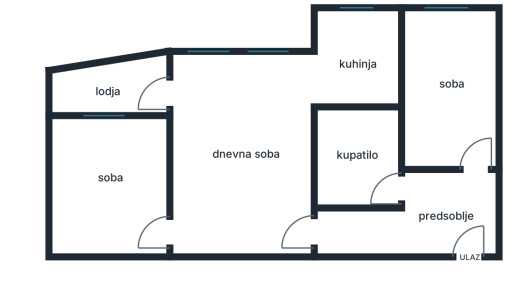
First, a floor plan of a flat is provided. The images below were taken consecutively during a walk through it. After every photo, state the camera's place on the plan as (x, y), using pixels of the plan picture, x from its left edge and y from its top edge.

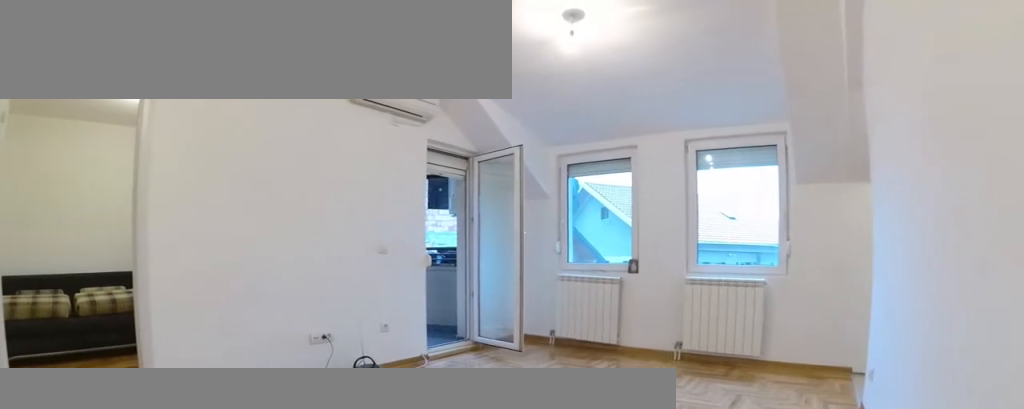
(306, 224)
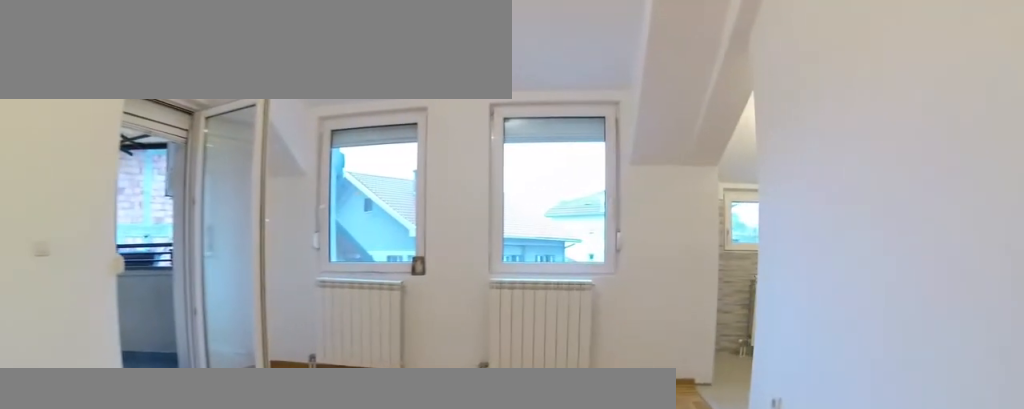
(295, 193)
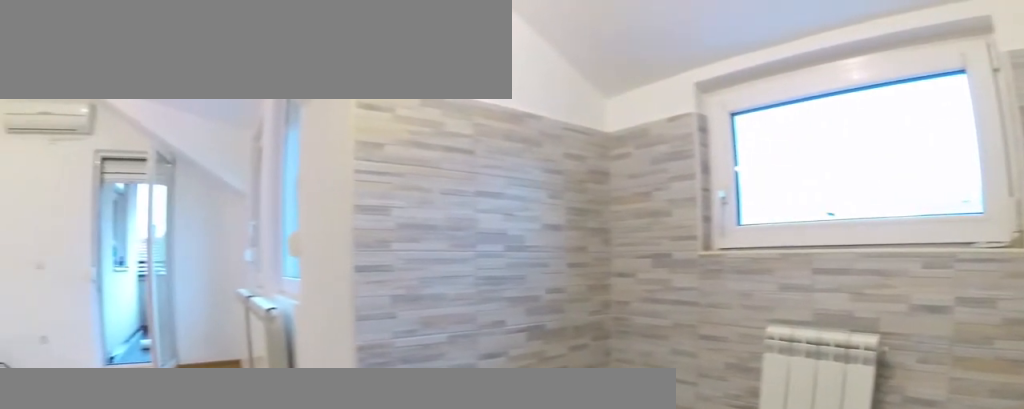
(396, 90)
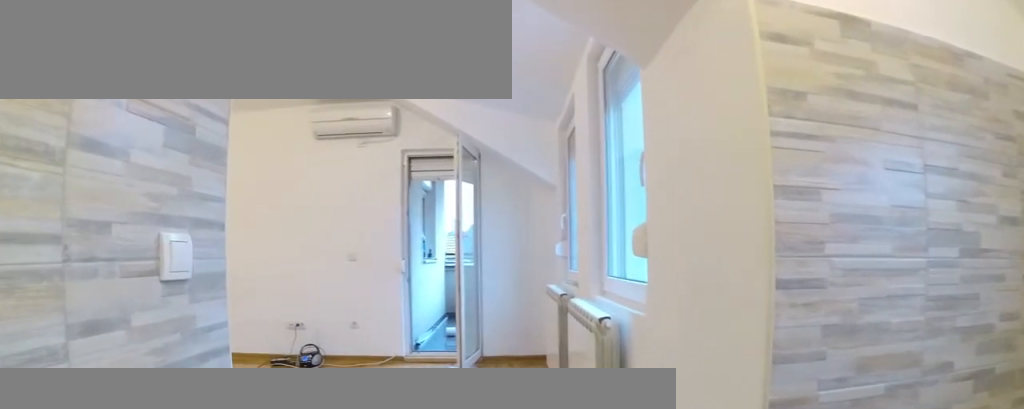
(370, 78)
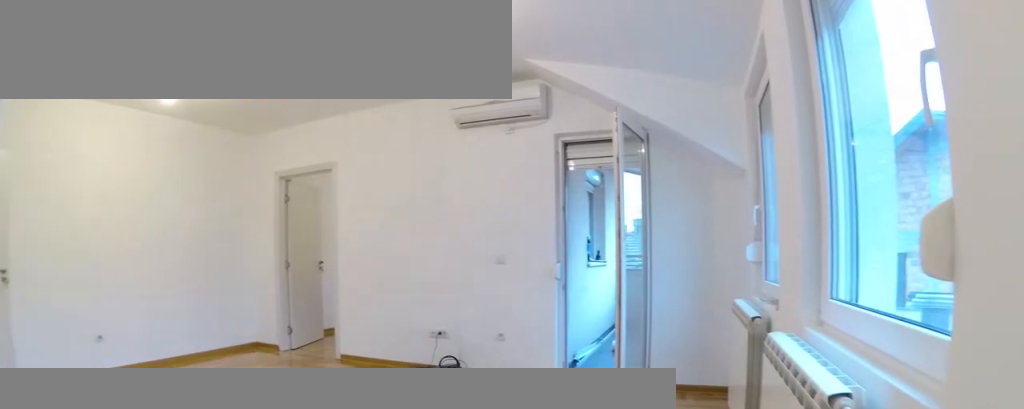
(332, 76)
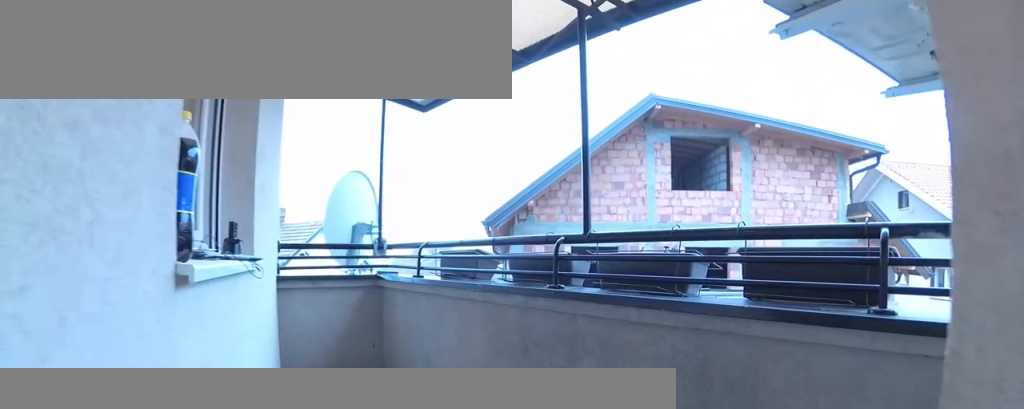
(189, 85)
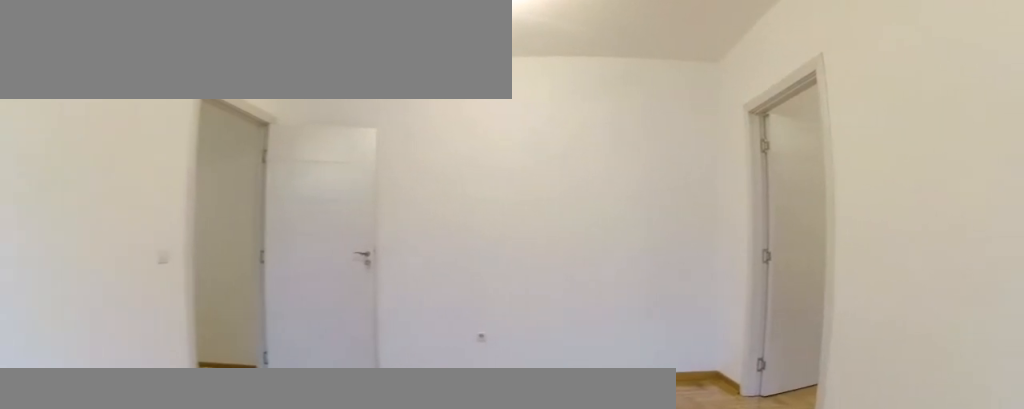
(192, 111)
